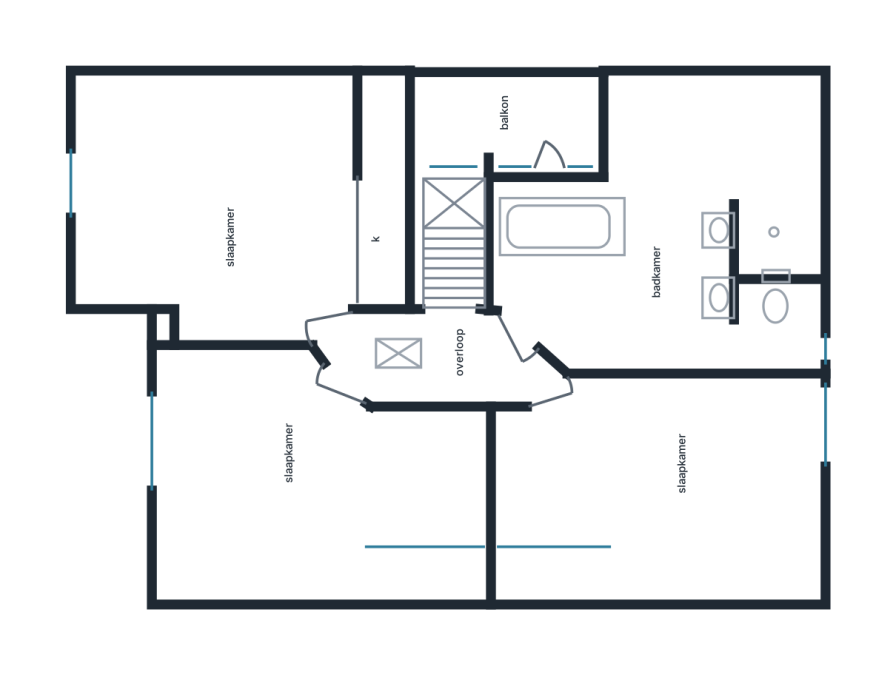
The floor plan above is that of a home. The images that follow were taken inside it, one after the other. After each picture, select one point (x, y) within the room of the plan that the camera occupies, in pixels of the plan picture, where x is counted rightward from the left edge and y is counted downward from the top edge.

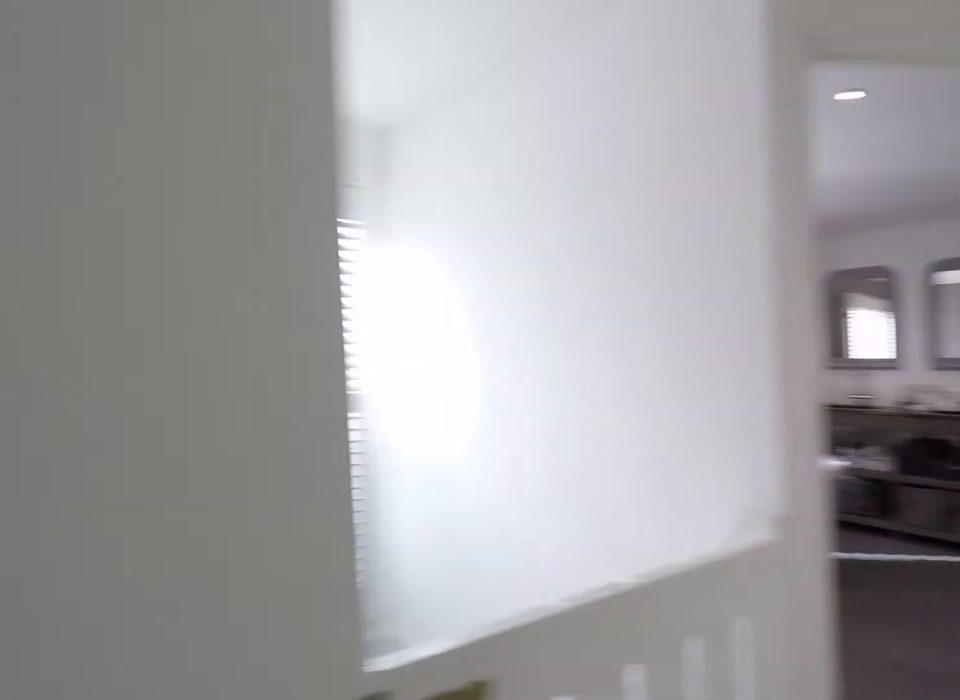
(437, 357)
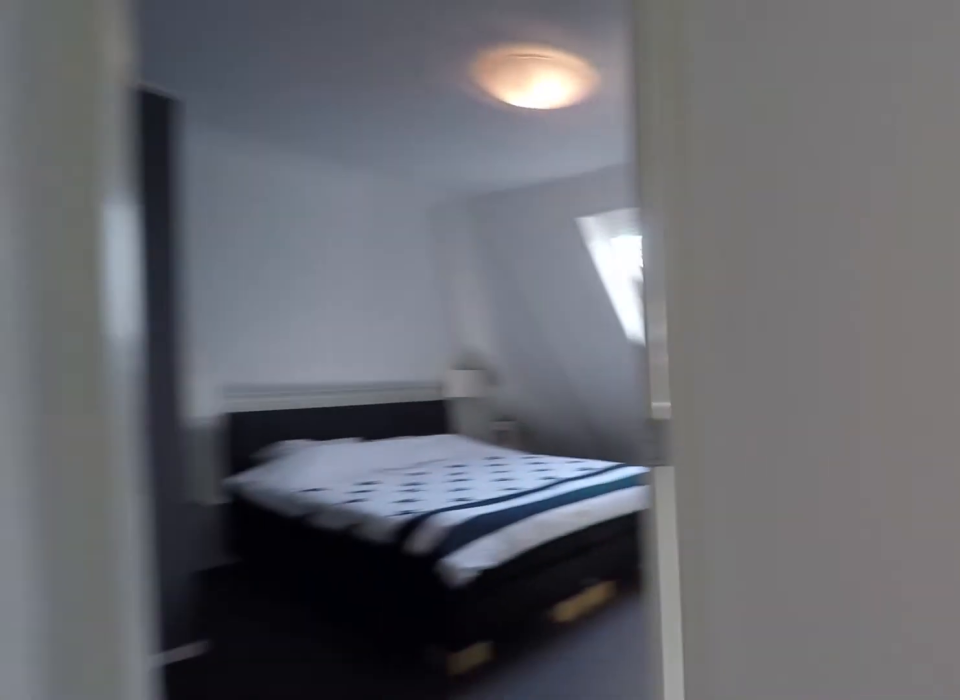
(437, 357)
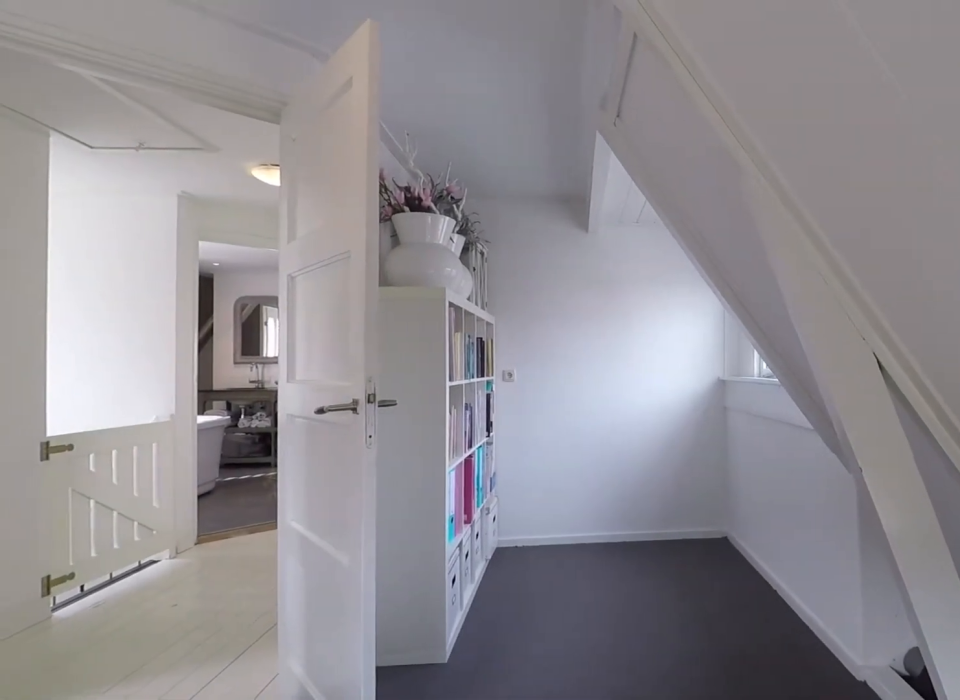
(234, 379)
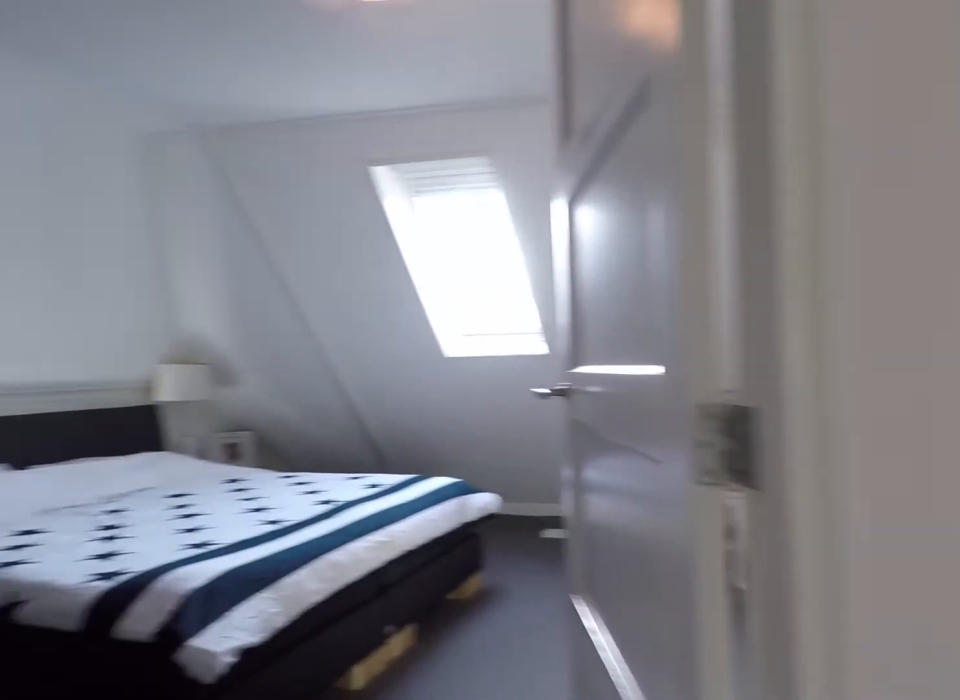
(436, 357)
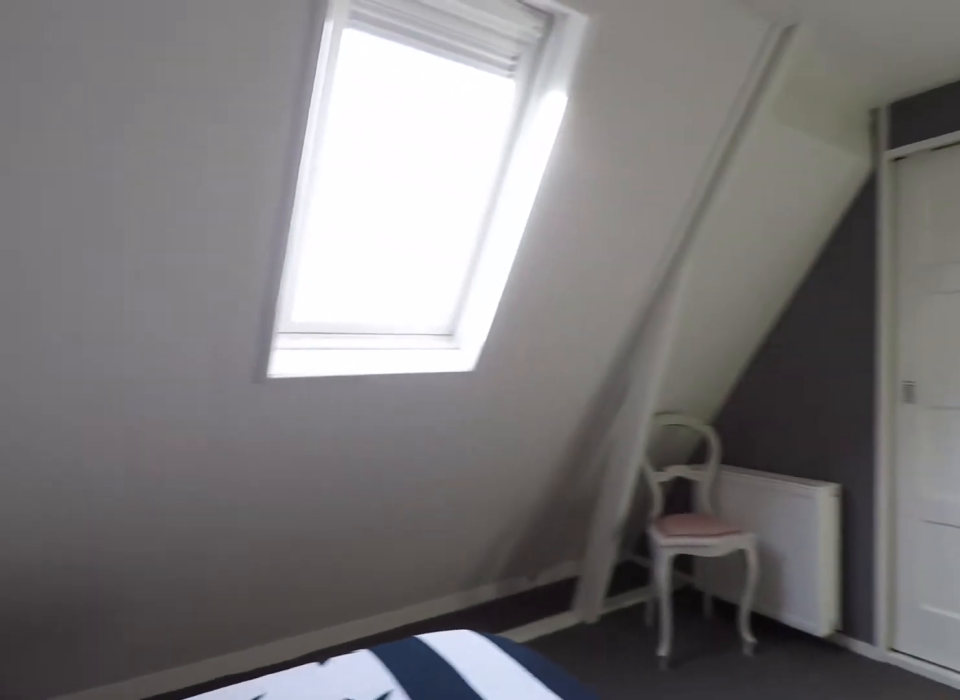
(234, 240)
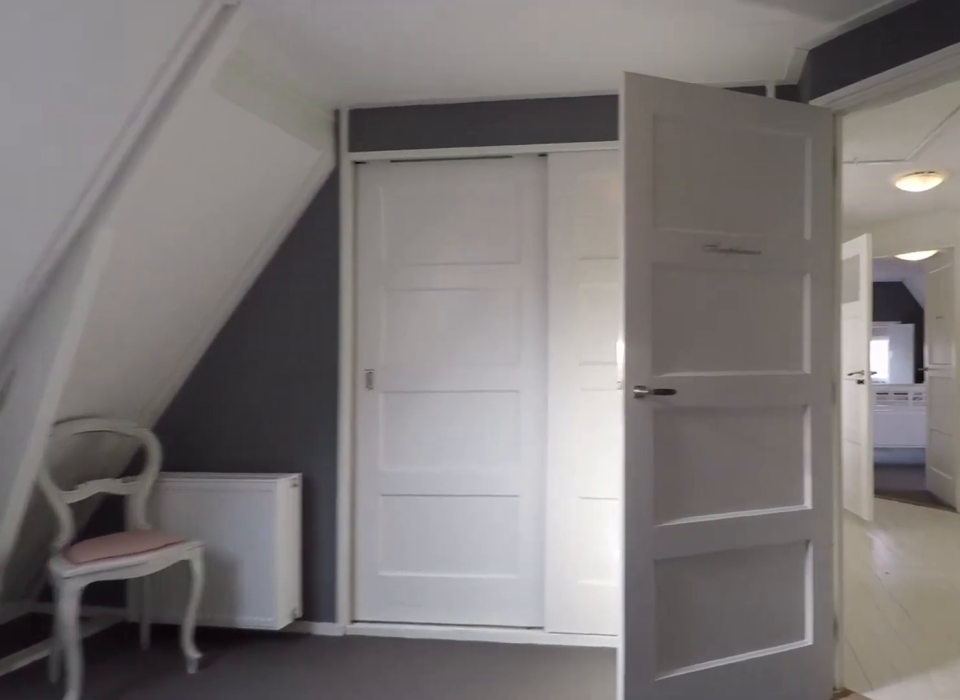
(234, 240)
